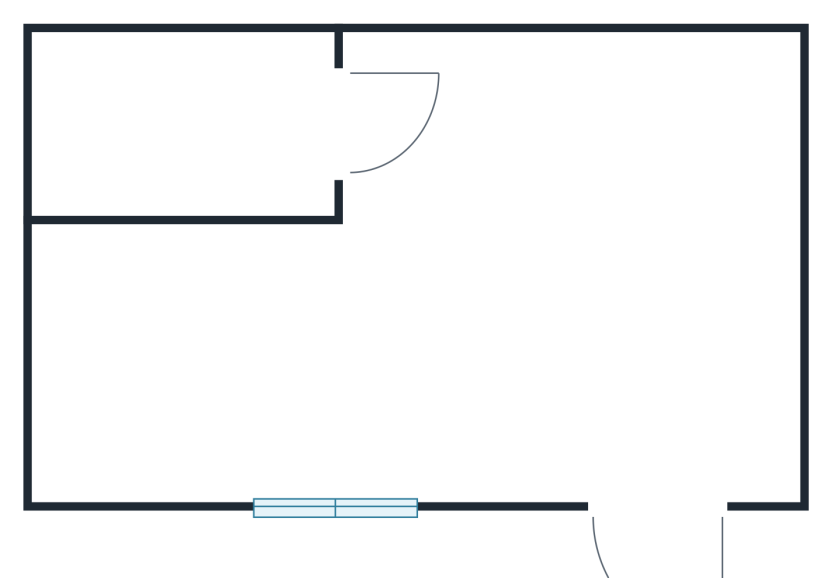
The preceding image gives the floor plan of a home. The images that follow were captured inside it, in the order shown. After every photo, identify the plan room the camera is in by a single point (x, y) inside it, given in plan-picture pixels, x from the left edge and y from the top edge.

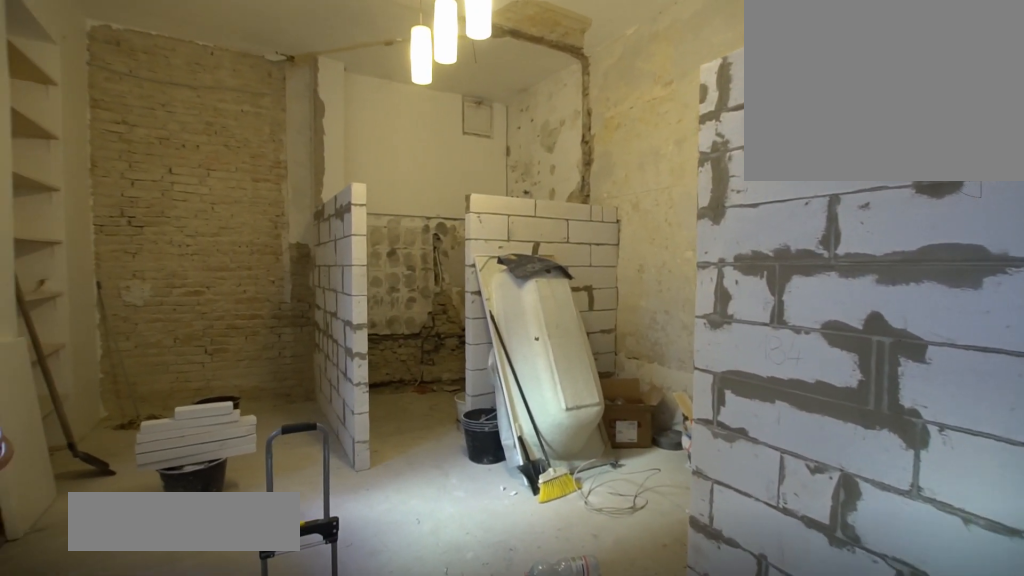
(463, 300)
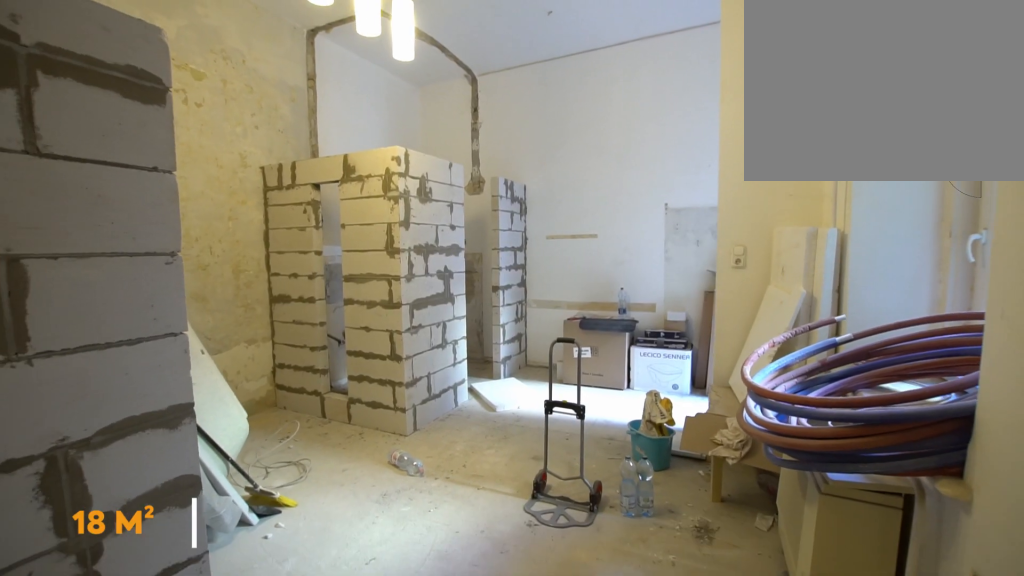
(463, 300)
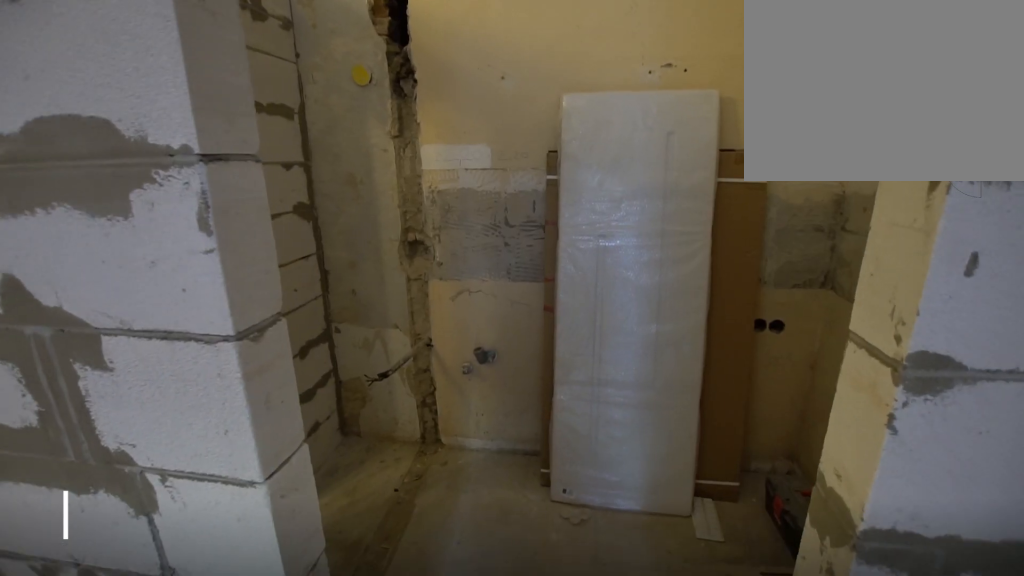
(652, 133)
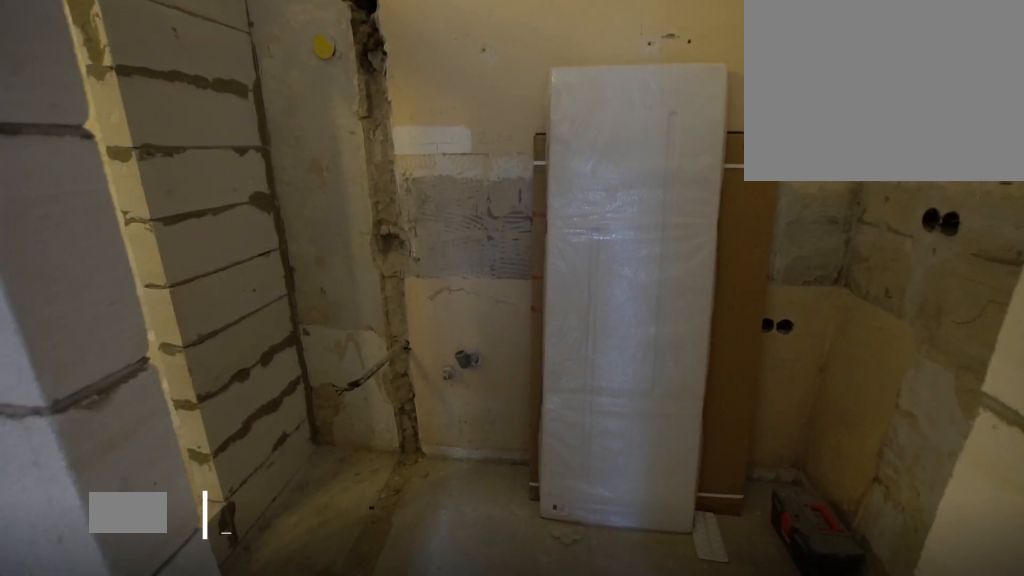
(651, 133)
